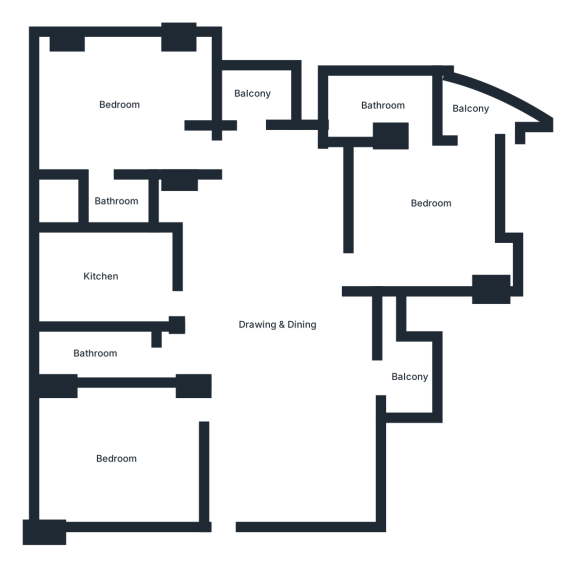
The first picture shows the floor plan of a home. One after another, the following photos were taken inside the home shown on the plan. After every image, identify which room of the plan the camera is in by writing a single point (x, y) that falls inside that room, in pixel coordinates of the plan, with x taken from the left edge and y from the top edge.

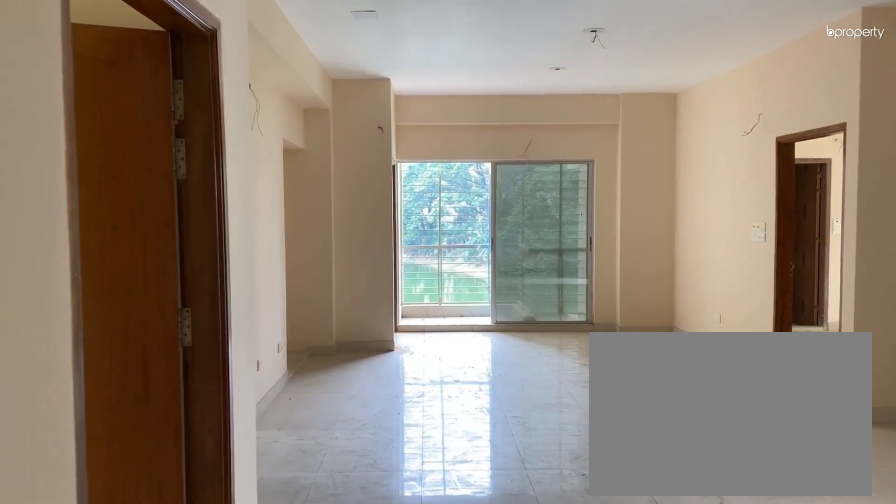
(238, 507)
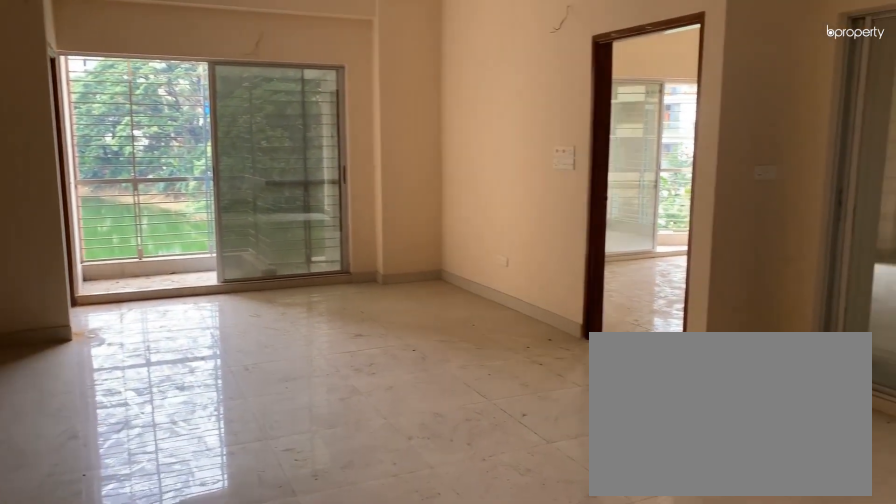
(281, 290)
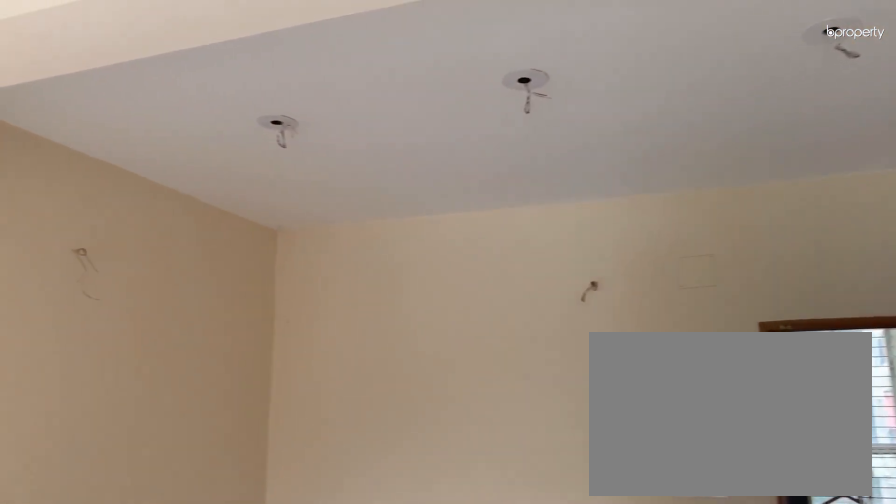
(297, 406)
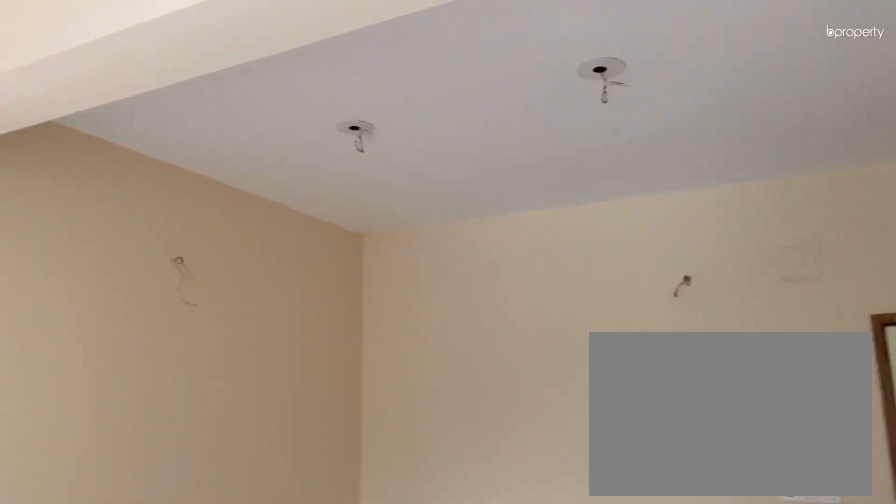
(297, 406)
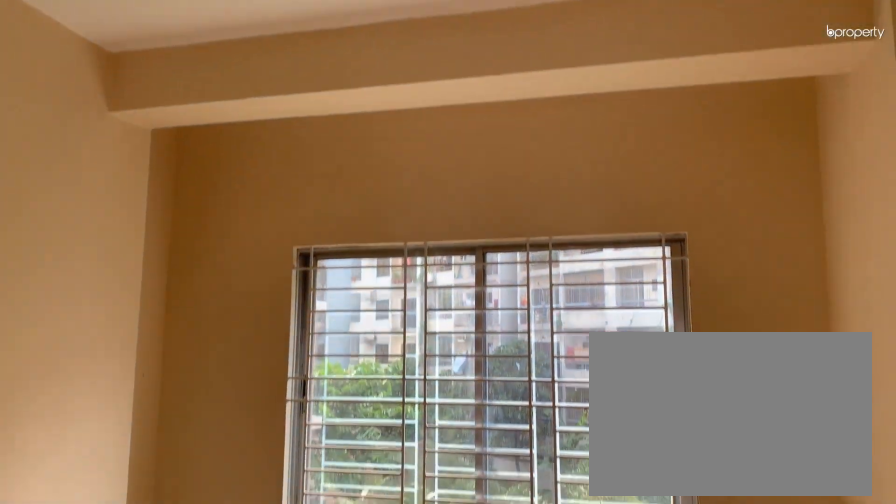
(116, 466)
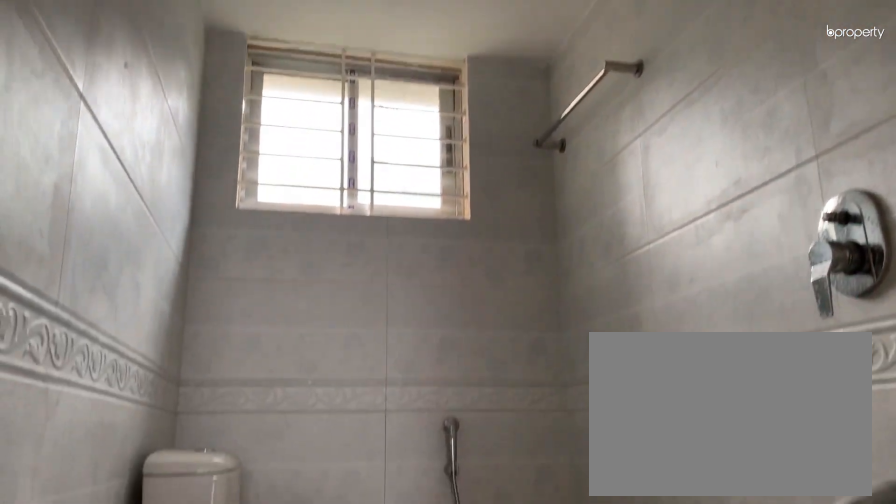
(96, 359)
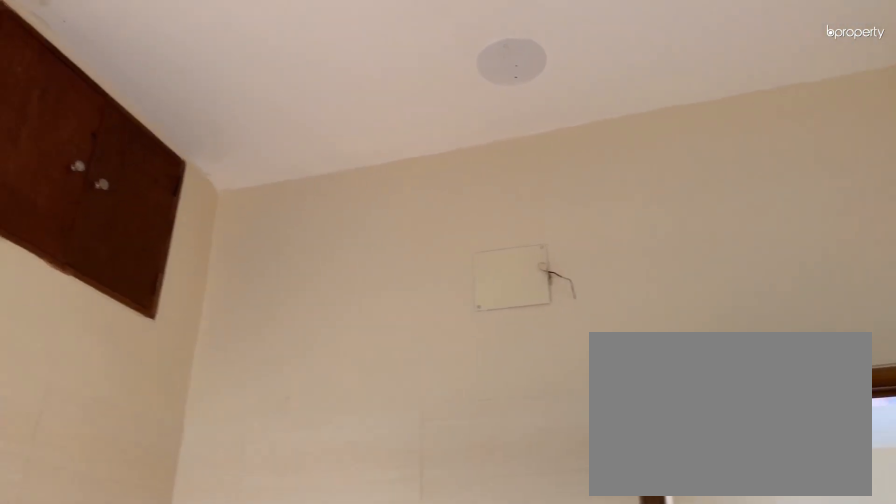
(106, 278)
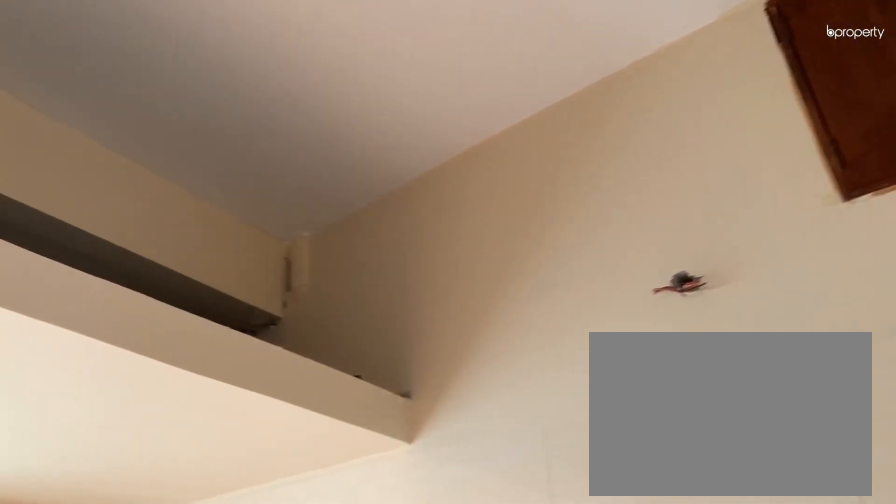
(106, 278)
